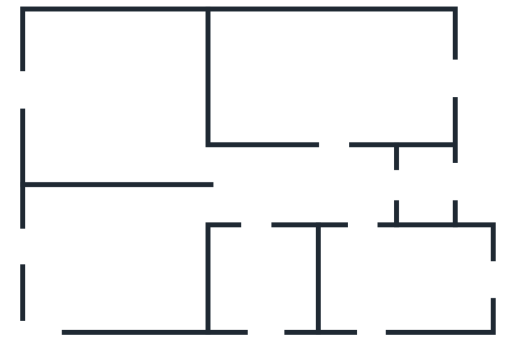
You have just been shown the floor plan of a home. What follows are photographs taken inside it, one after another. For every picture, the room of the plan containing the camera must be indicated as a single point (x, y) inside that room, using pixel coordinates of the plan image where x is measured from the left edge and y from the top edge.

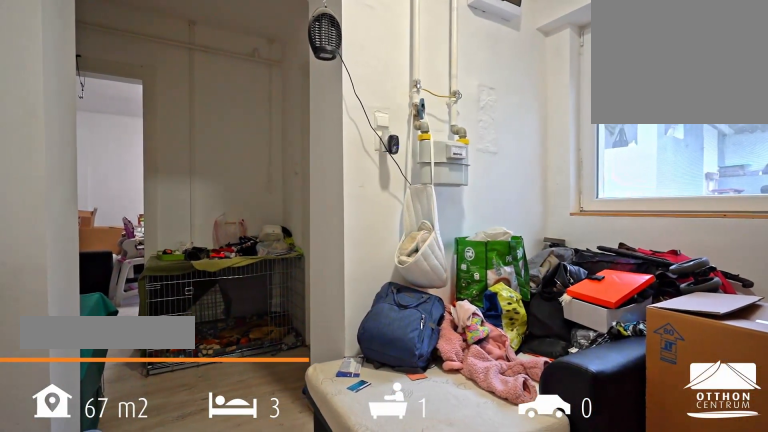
(402, 277)
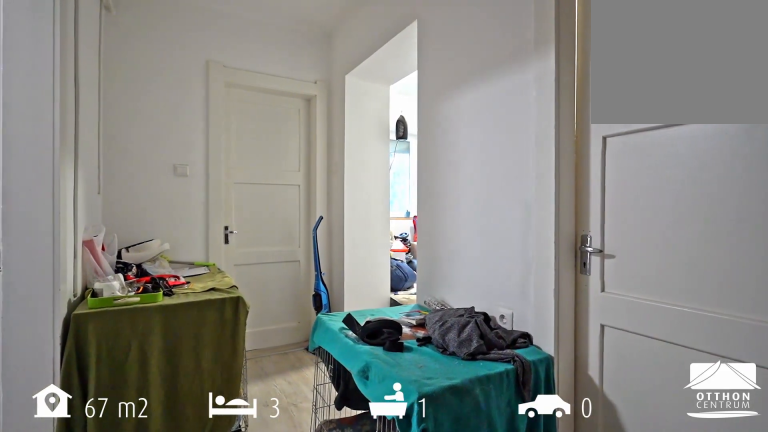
(315, 182)
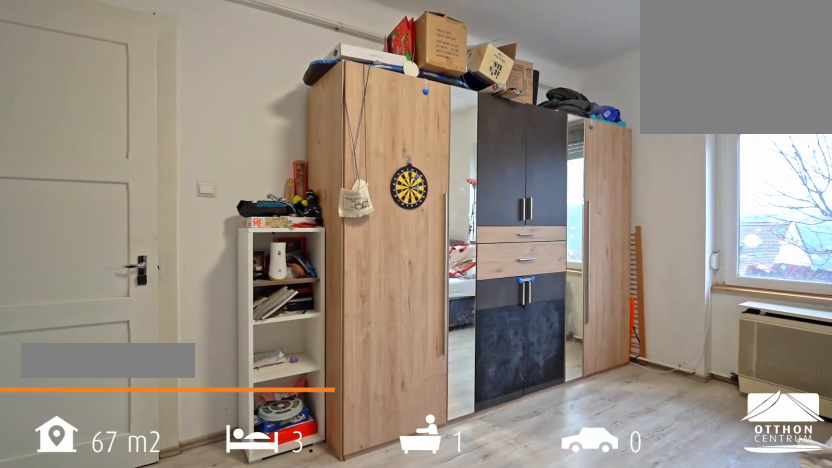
(109, 95)
